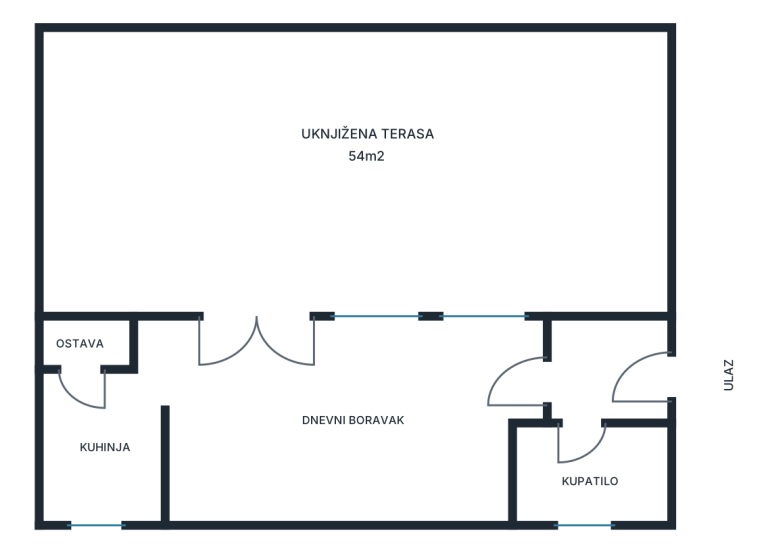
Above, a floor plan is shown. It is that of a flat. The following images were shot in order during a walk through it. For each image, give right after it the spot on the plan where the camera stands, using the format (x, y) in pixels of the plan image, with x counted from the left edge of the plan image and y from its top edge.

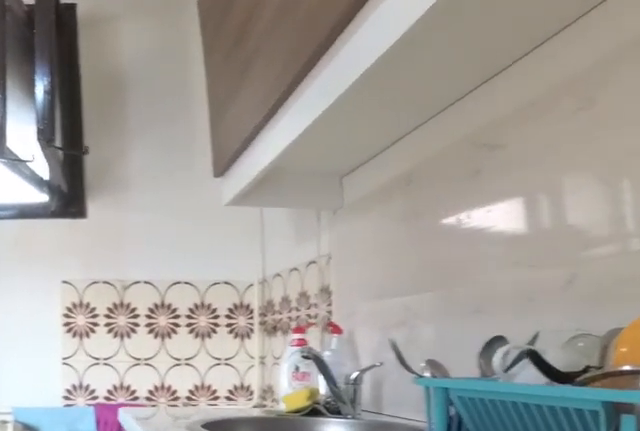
(90, 363)
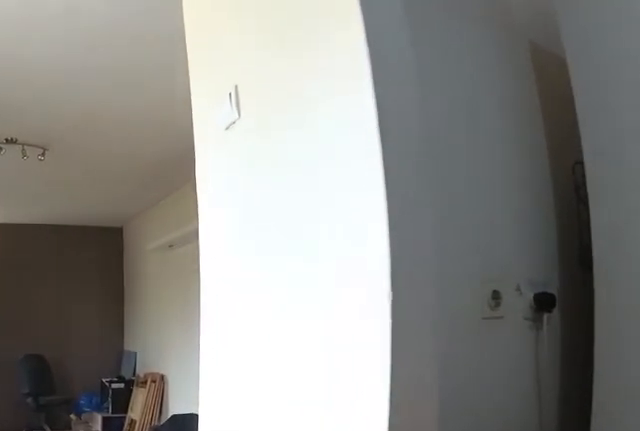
(92, 376)
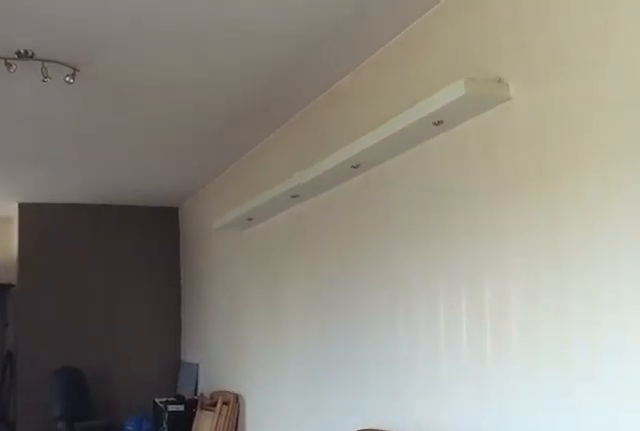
(185, 377)
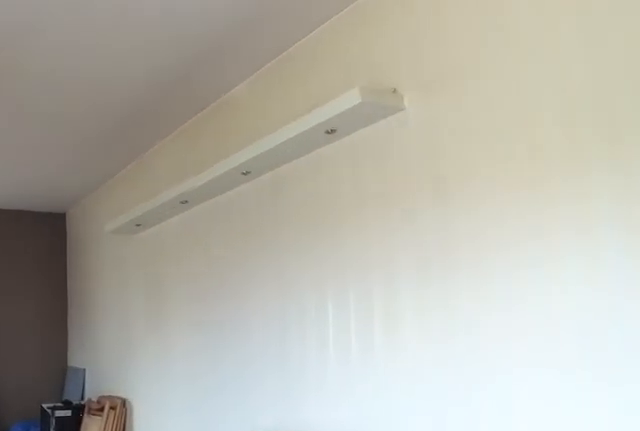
(206, 377)
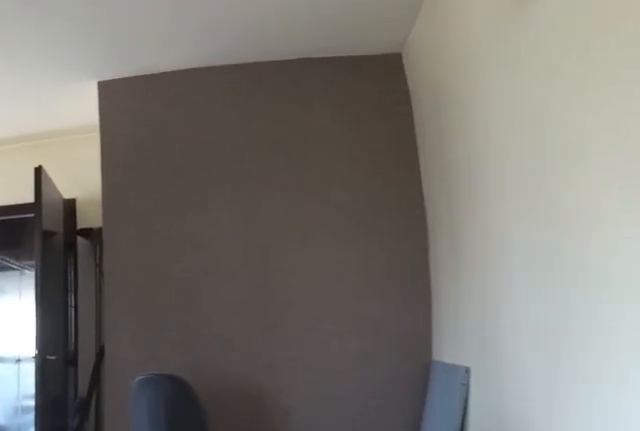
(299, 421)
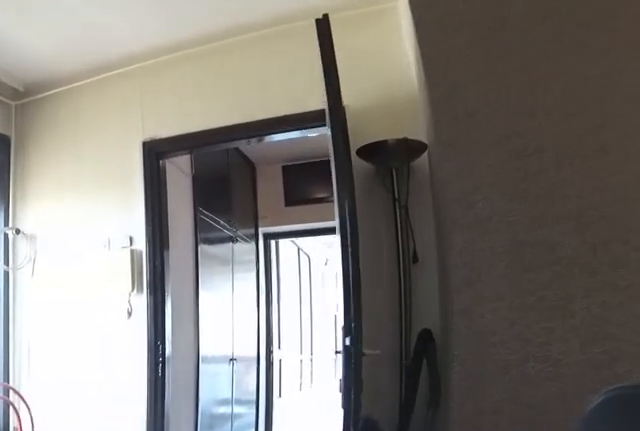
(364, 410)
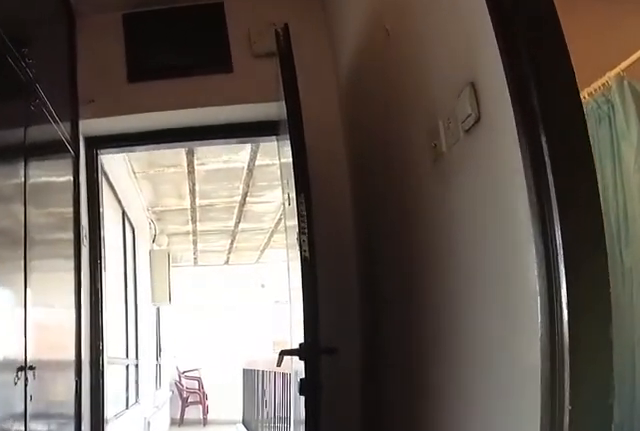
(496, 388)
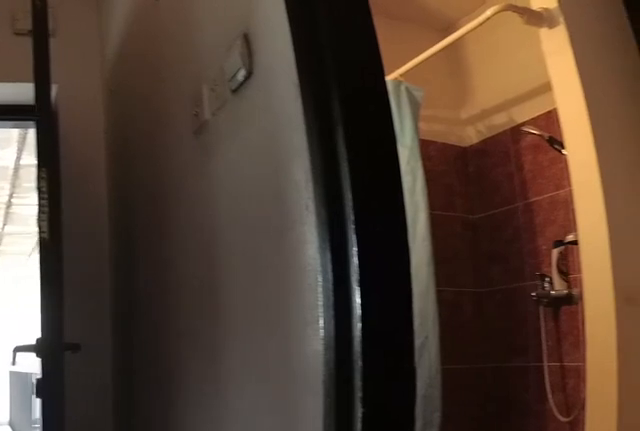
(520, 389)
